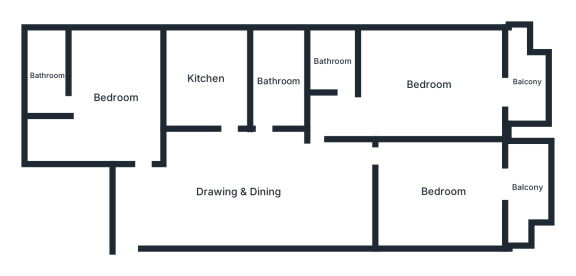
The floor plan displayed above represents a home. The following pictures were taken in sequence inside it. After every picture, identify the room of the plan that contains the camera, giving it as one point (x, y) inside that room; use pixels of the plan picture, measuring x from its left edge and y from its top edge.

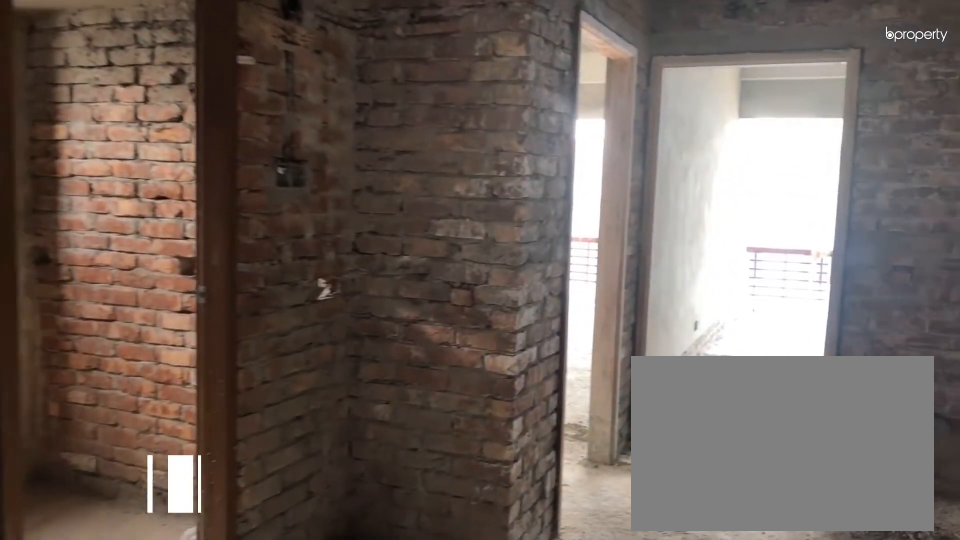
(237, 192)
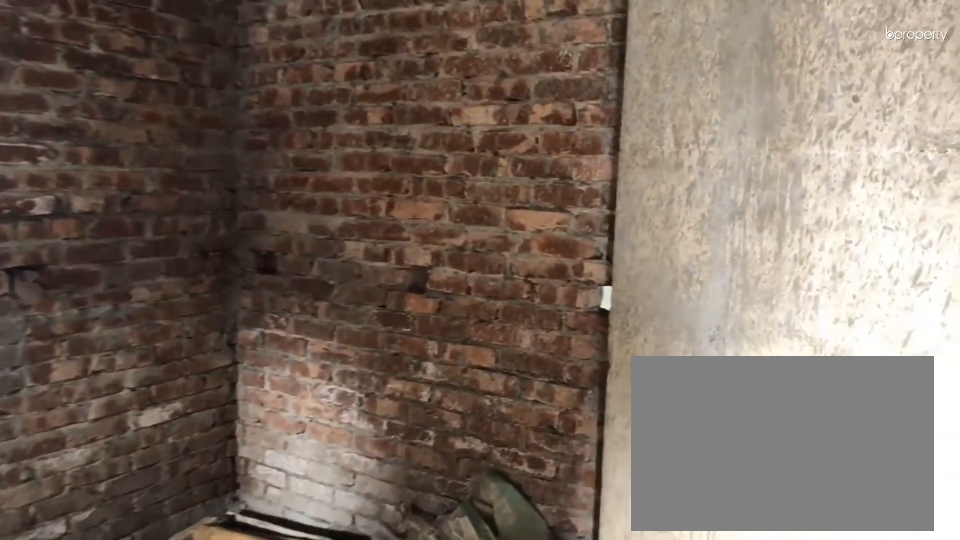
(237, 192)
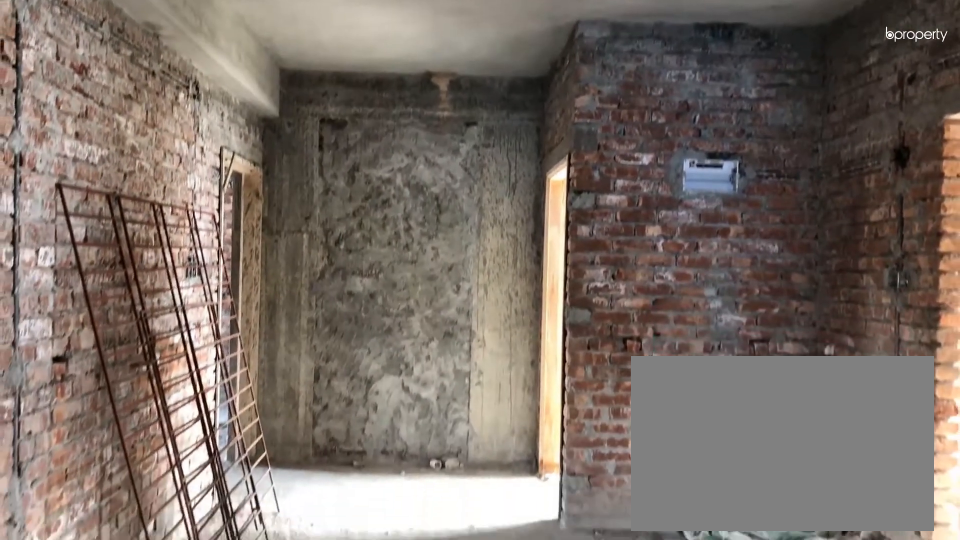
(237, 192)
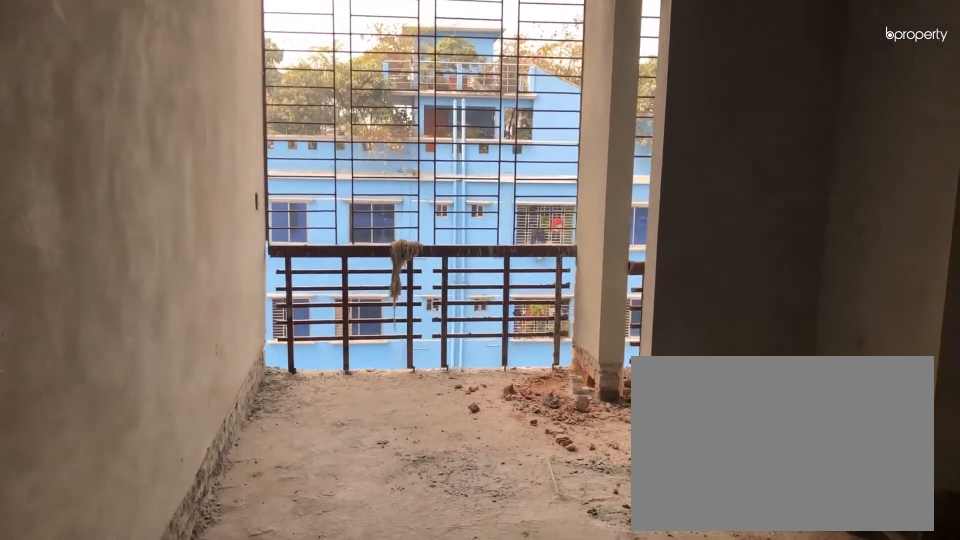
(443, 192)
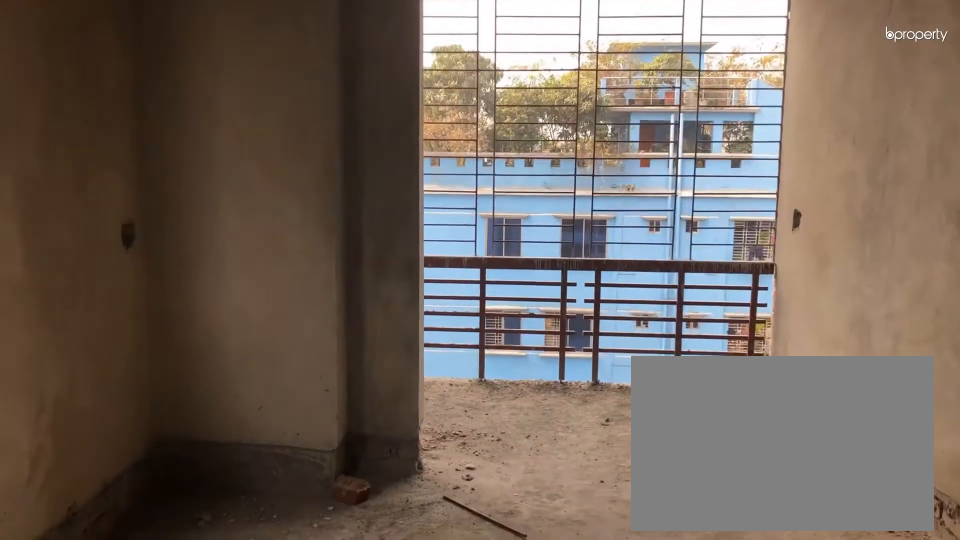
(428, 83)
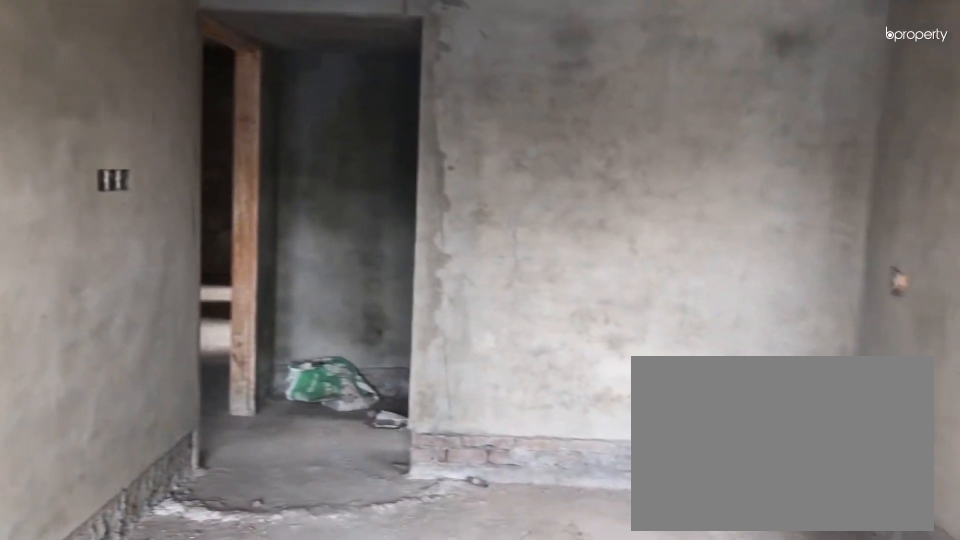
(428, 83)
